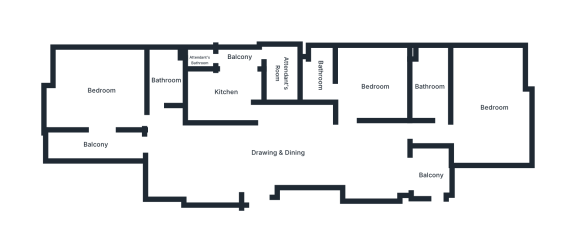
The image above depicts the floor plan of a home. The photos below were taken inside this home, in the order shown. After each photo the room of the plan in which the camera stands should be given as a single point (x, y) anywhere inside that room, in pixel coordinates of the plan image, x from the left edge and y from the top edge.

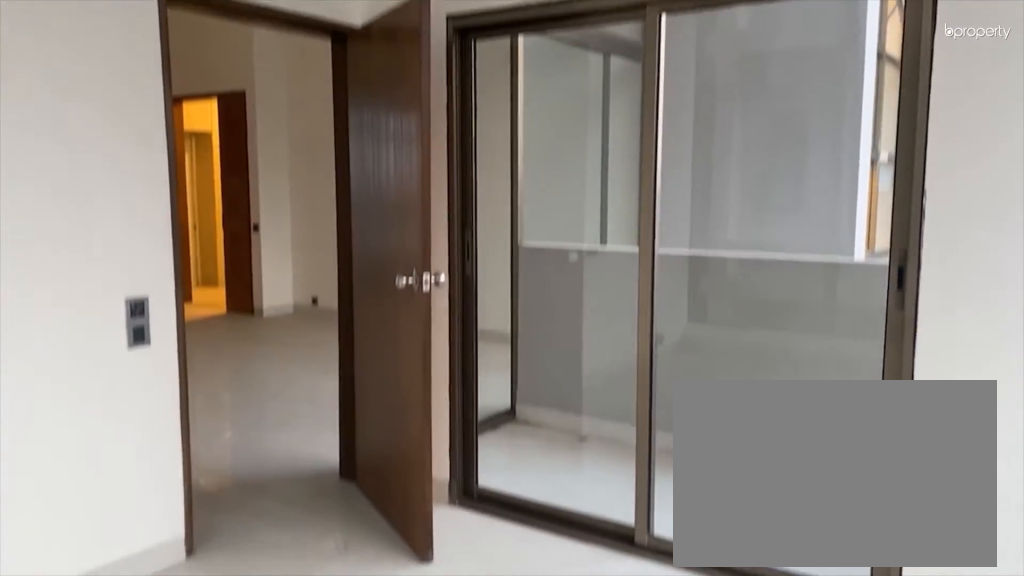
(101, 90)
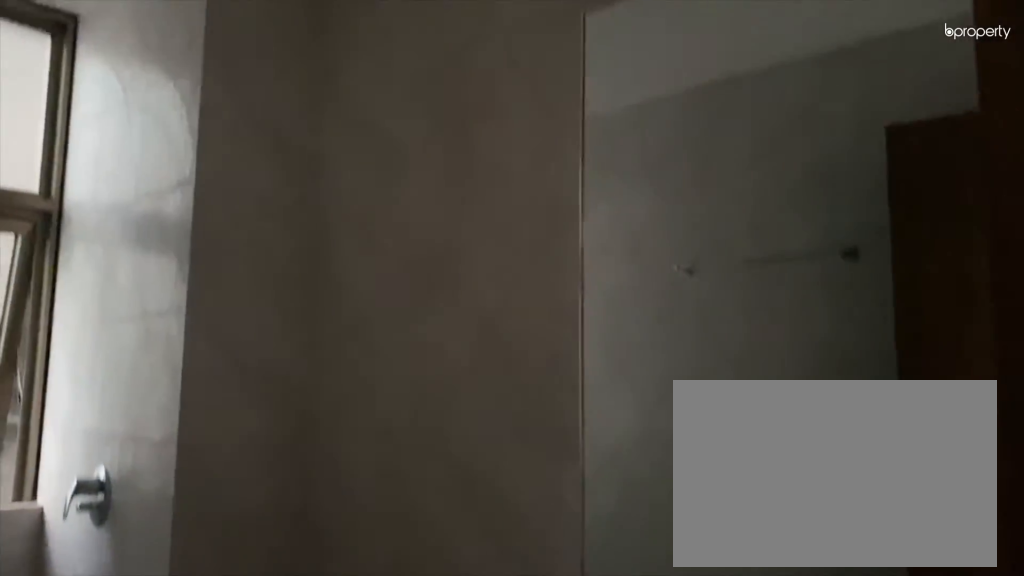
(165, 84)
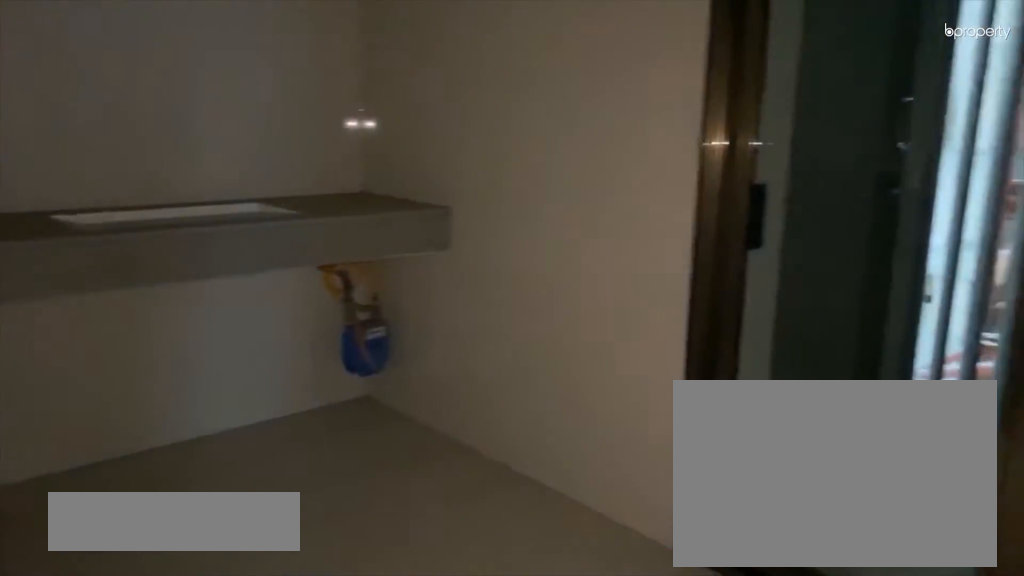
(226, 93)
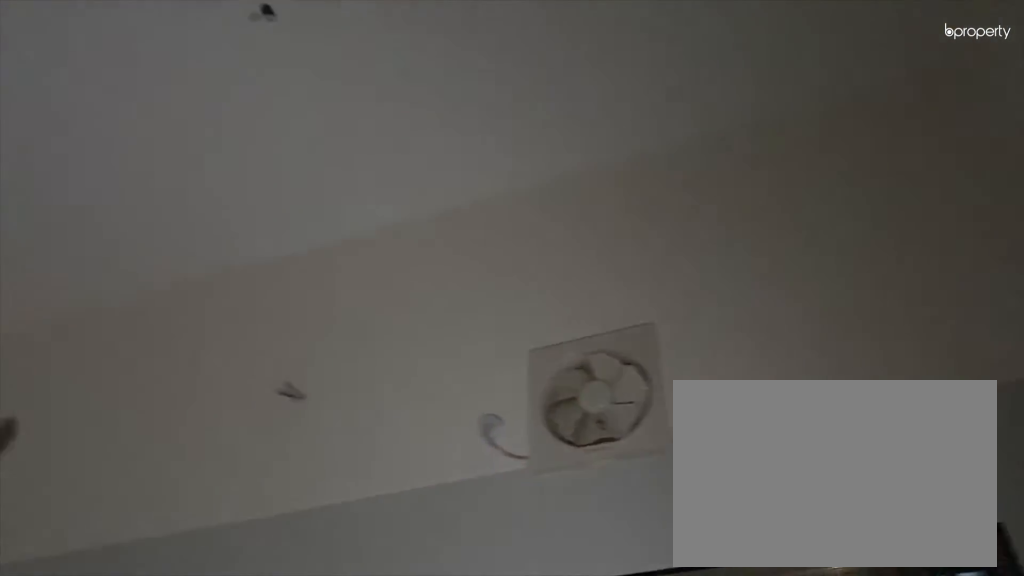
(226, 93)
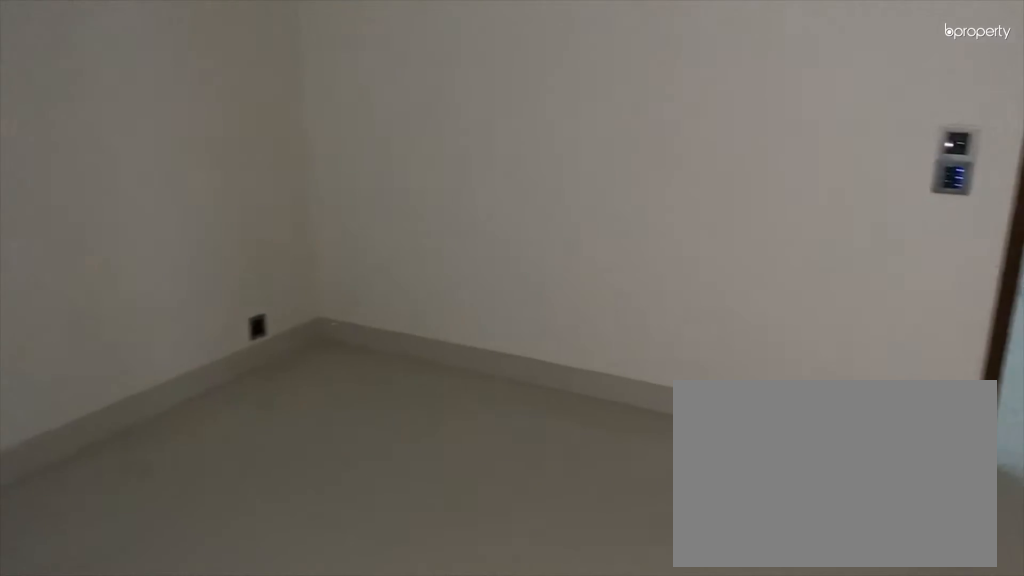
(369, 87)
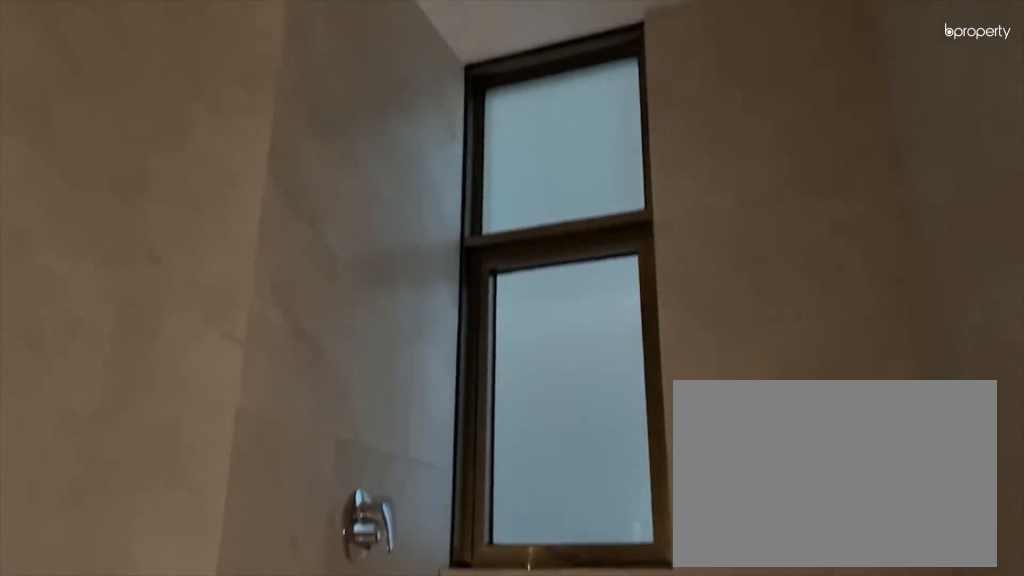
(321, 77)
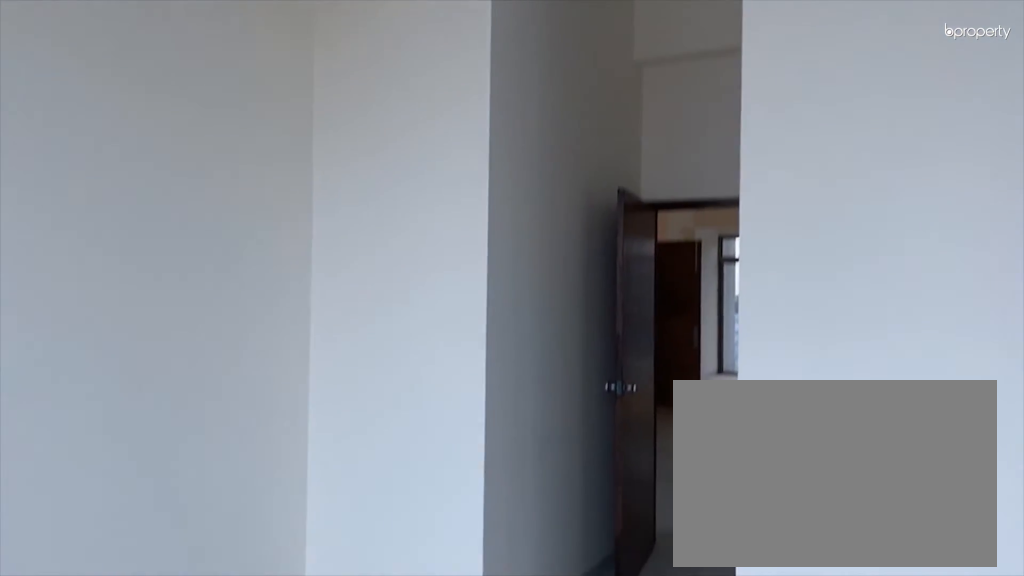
(494, 135)
